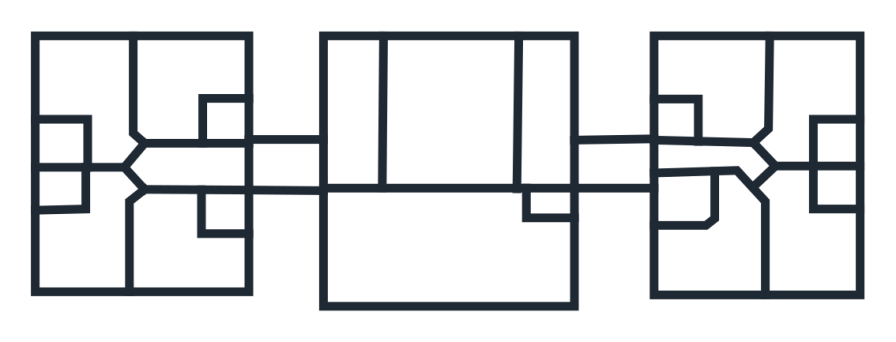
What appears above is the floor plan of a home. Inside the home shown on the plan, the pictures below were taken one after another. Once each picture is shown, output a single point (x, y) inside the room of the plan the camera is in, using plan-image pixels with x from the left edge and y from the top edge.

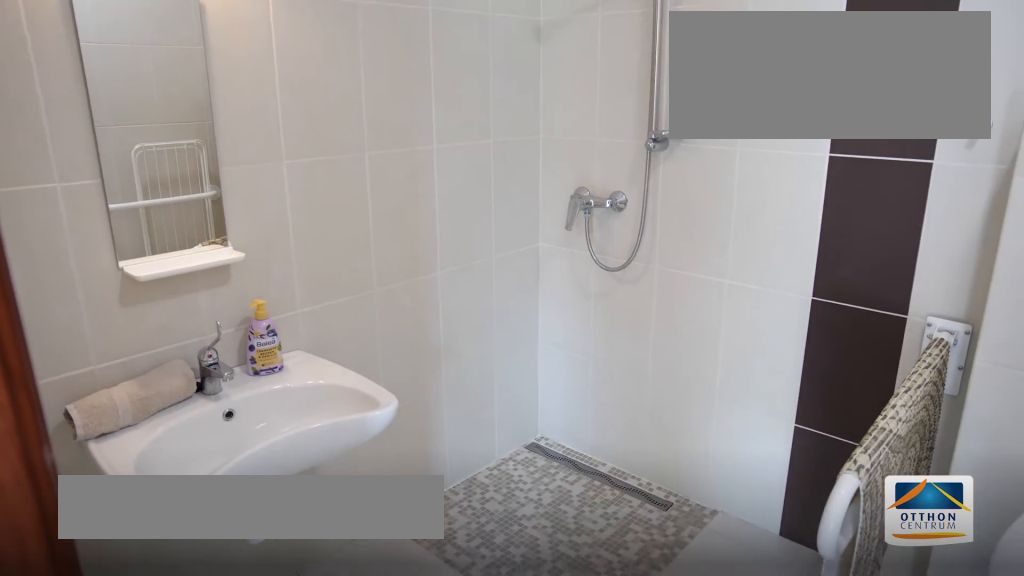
(684, 197)
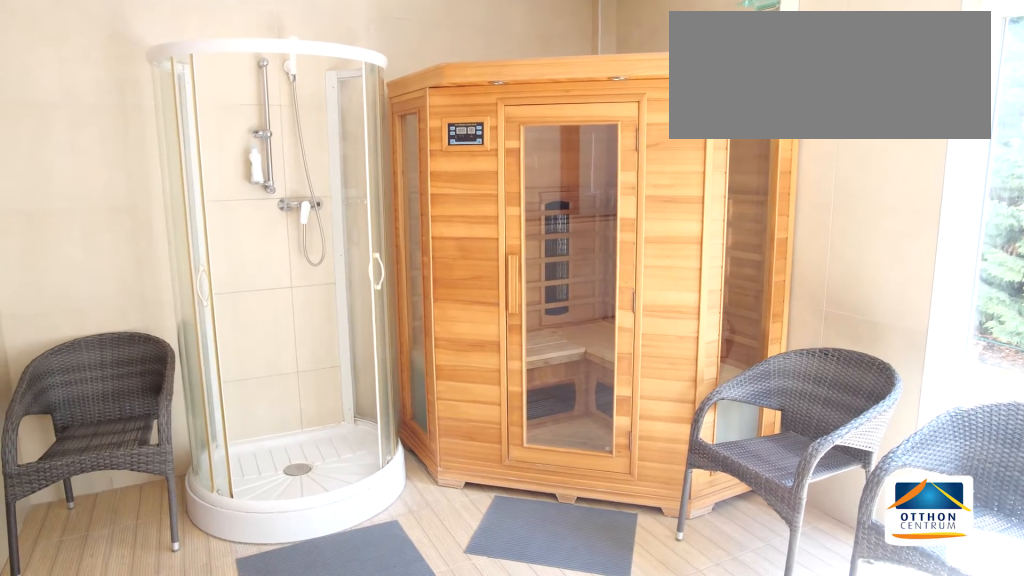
(443, 248)
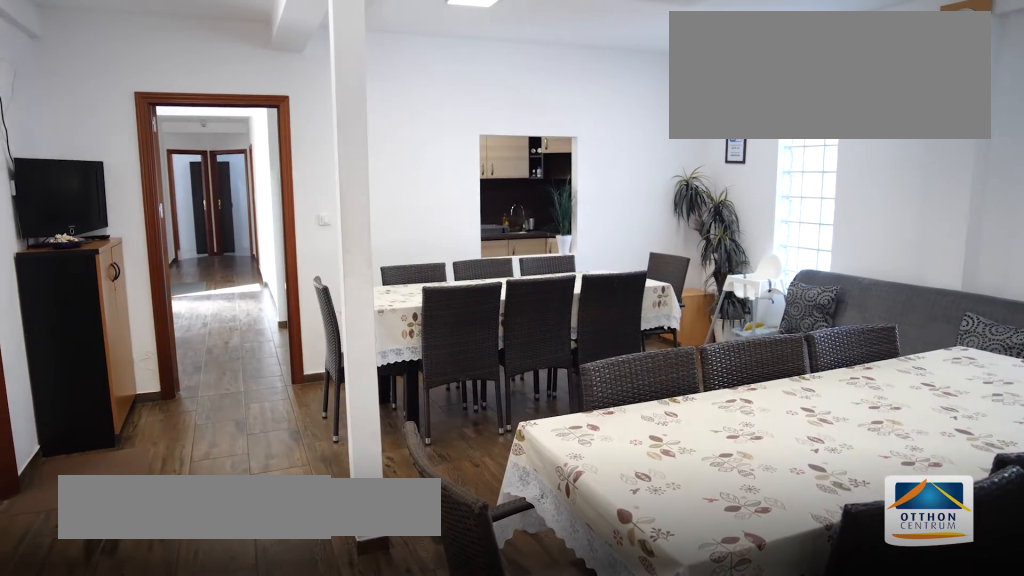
(489, 121)
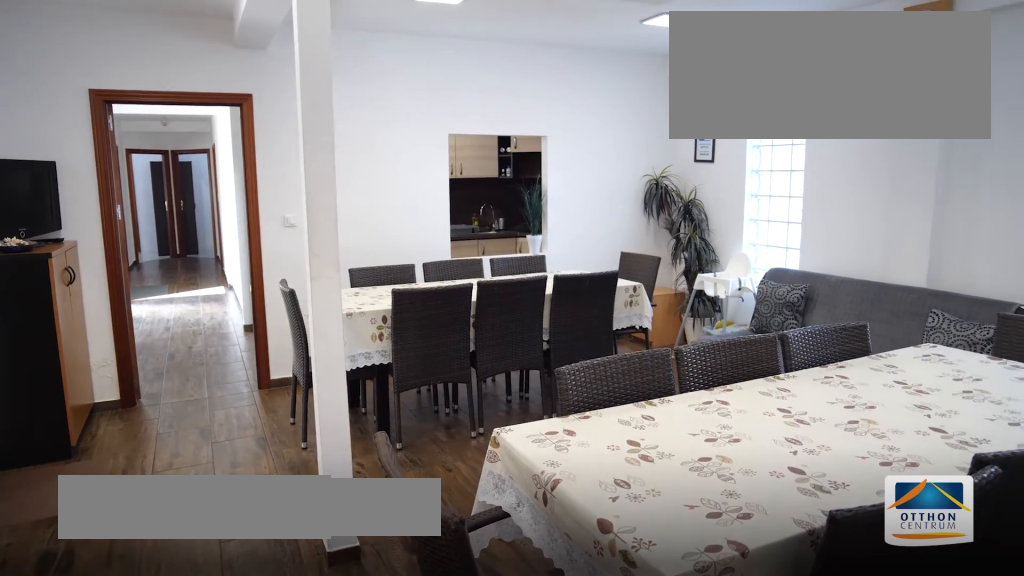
(481, 122)
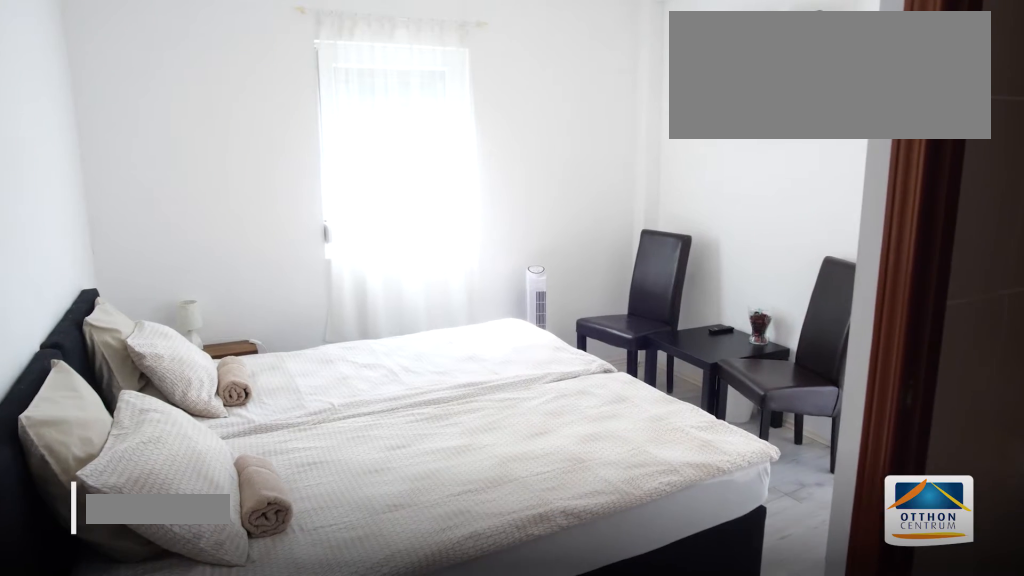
(86, 243)
